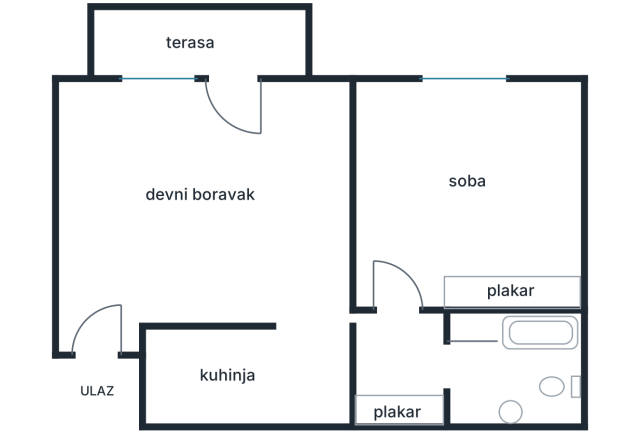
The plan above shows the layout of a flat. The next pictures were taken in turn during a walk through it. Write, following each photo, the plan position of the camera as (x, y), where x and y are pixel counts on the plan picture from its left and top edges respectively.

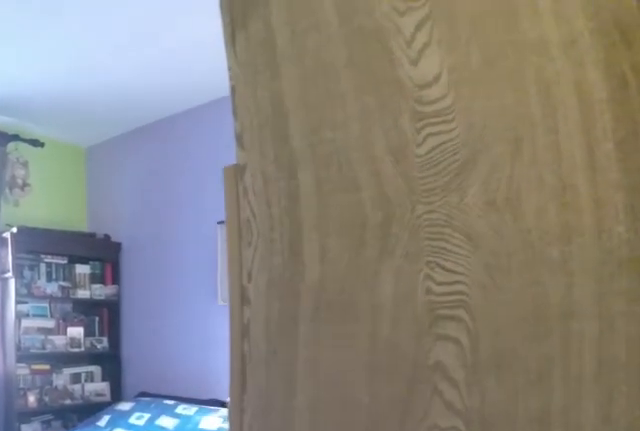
(386, 335)
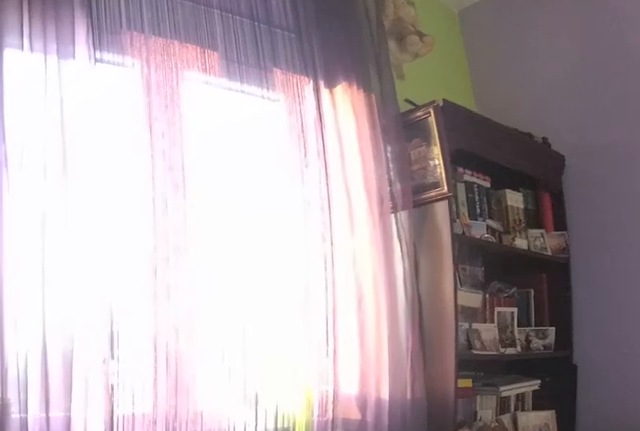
(384, 193)
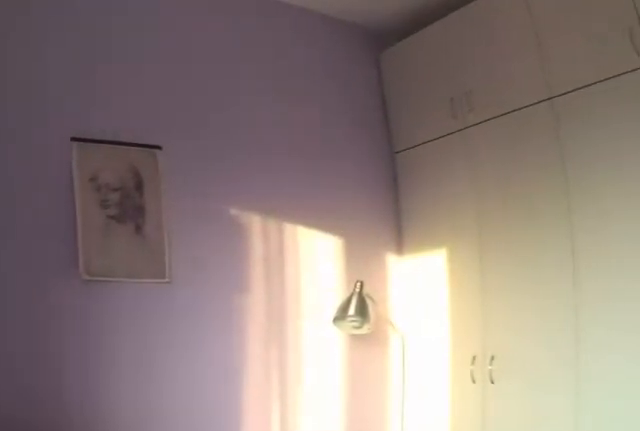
(423, 137)
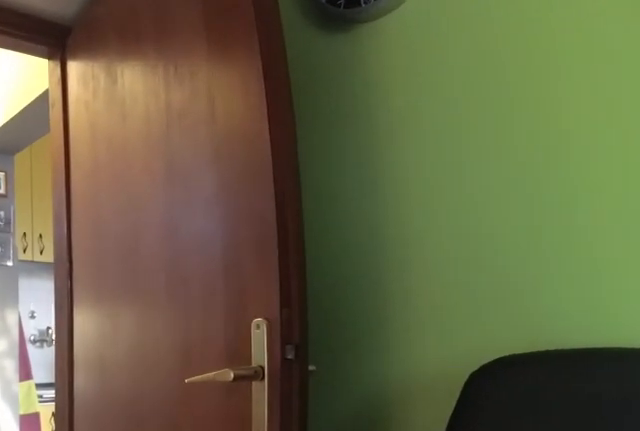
(407, 211)
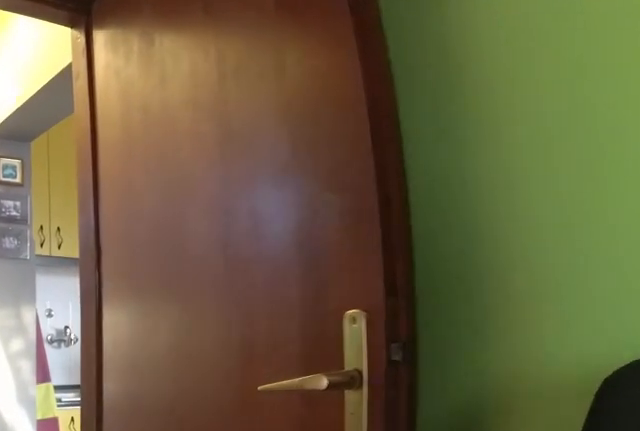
(407, 230)
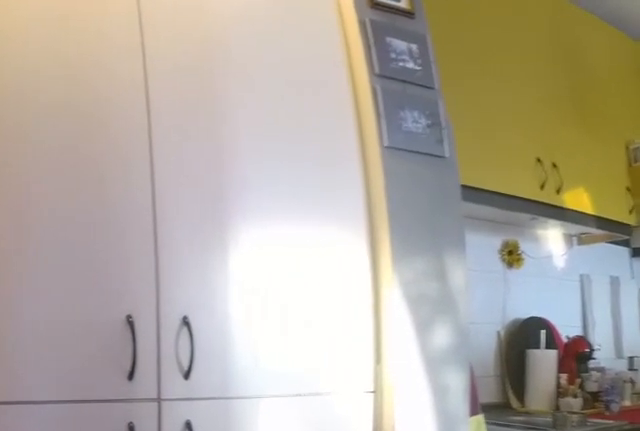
(407, 314)
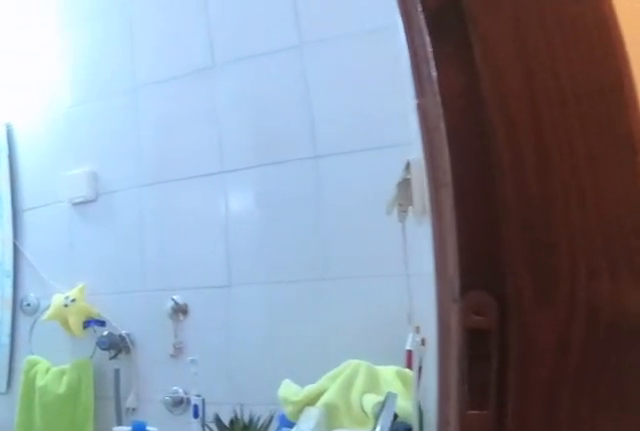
(425, 341)
